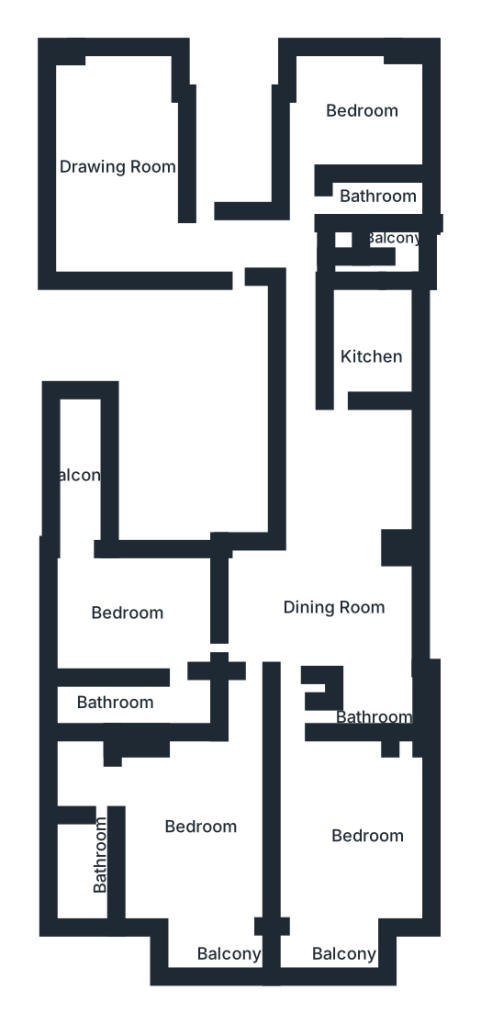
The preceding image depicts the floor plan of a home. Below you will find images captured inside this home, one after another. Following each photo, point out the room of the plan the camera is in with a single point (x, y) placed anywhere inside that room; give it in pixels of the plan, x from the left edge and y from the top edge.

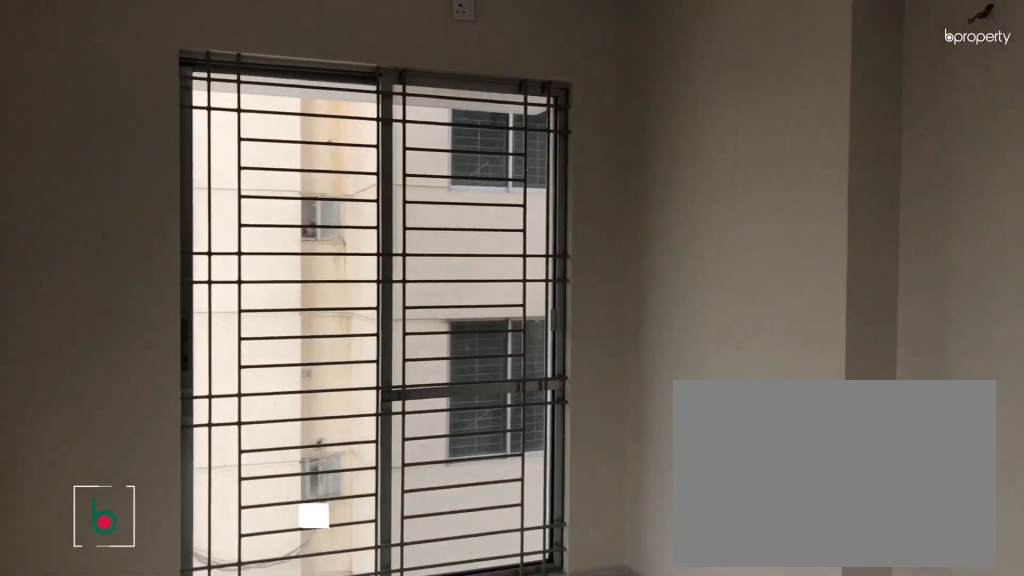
(119, 193)
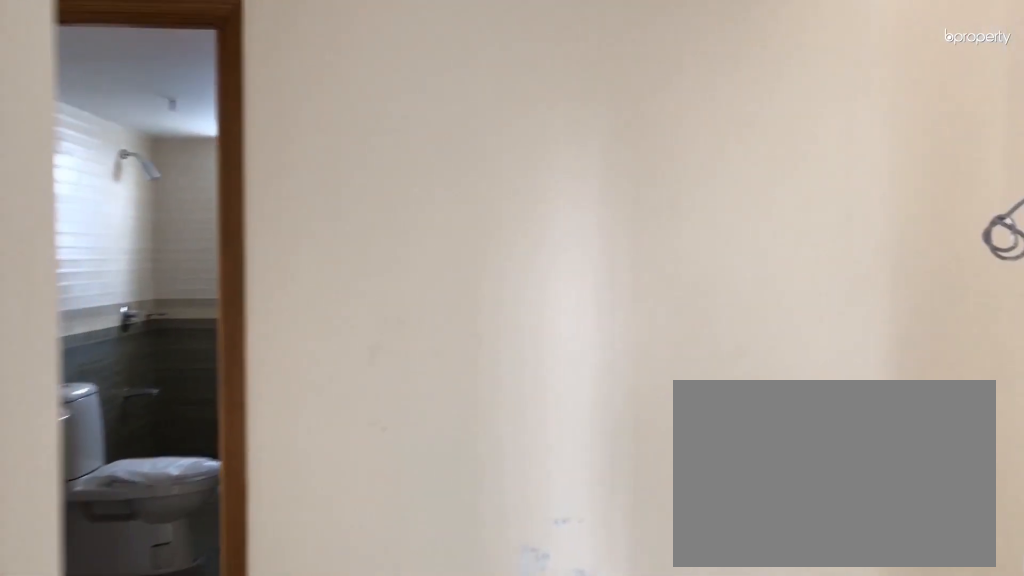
(302, 266)
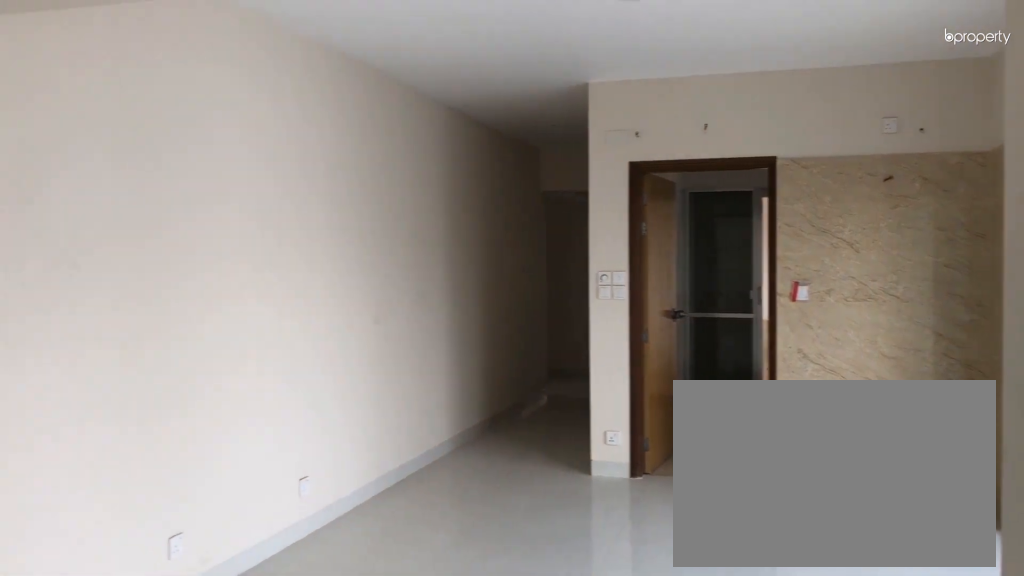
(314, 560)
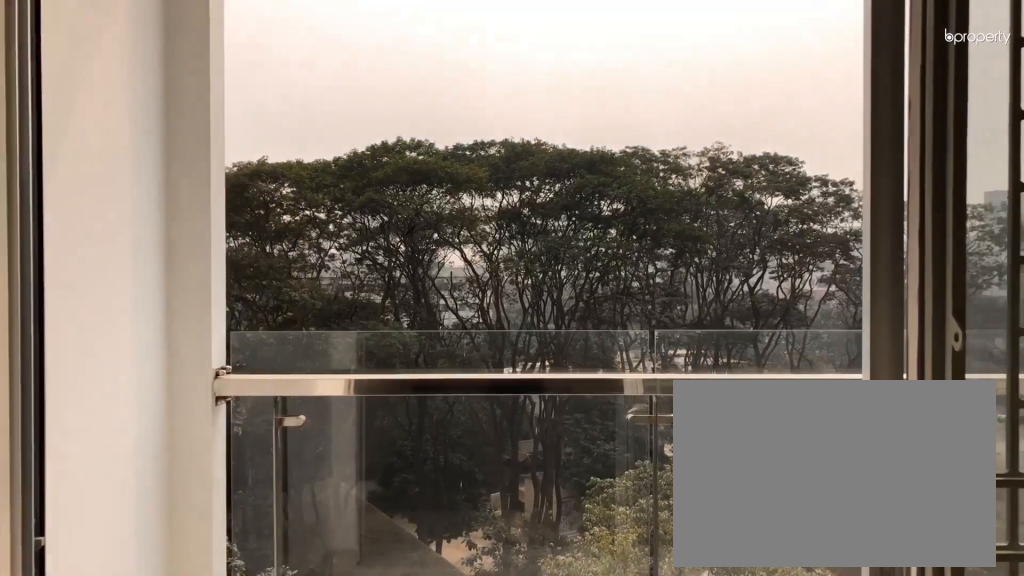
(190, 953)
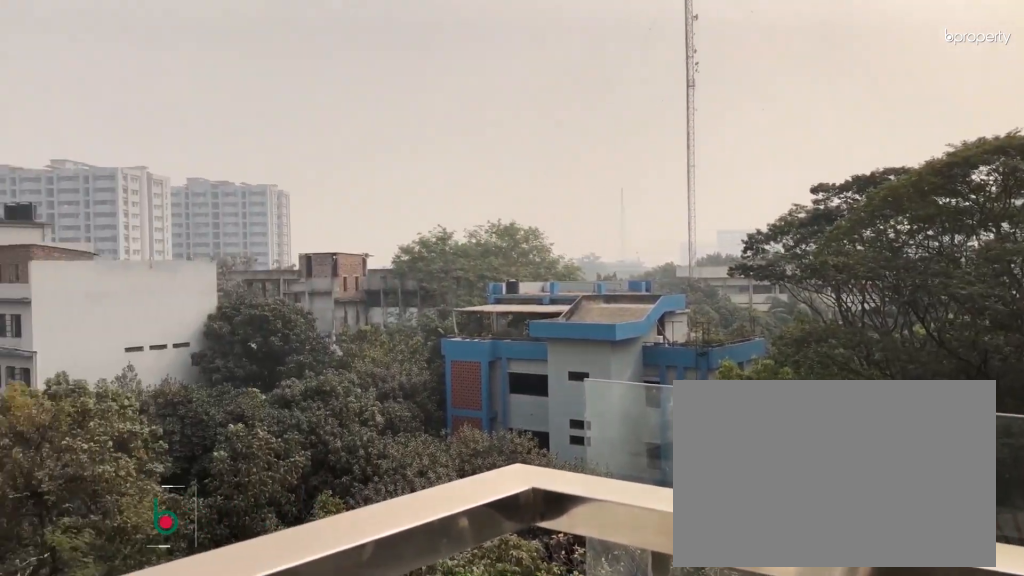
(325, 945)
